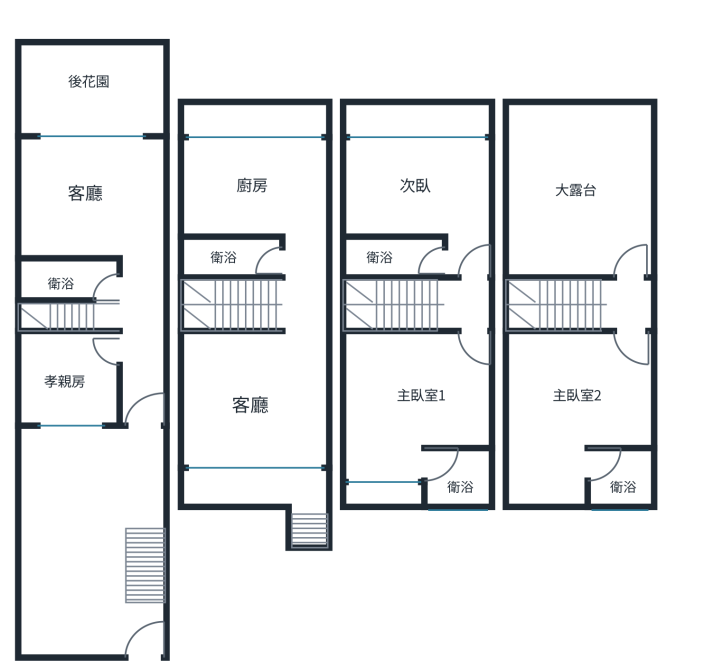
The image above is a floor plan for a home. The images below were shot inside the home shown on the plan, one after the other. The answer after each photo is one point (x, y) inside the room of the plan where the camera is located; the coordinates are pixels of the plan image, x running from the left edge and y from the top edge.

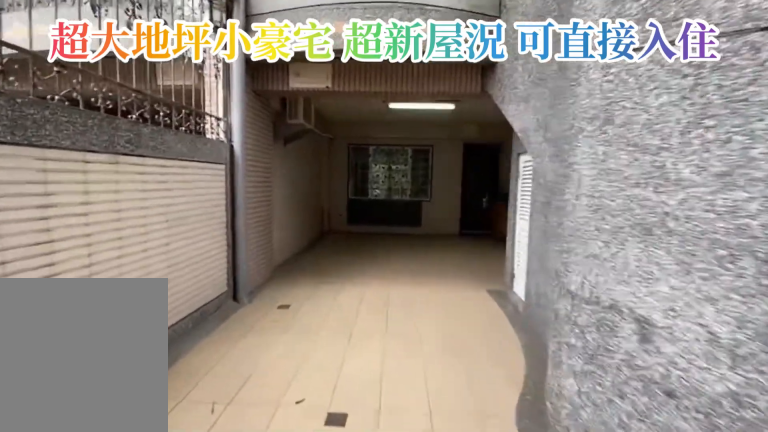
(74, 596)
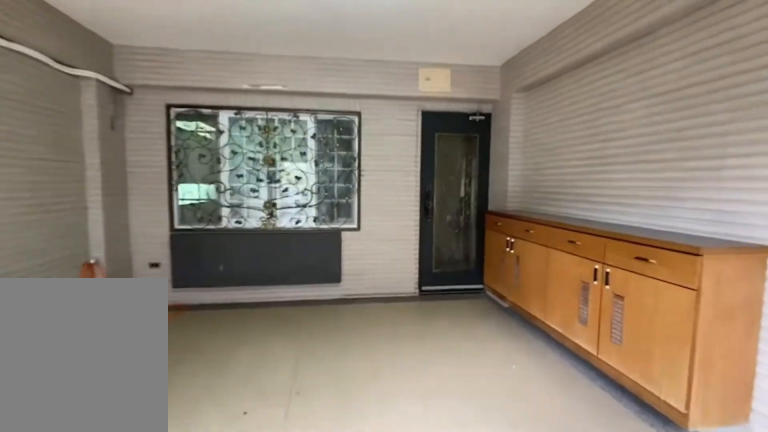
(75, 598)
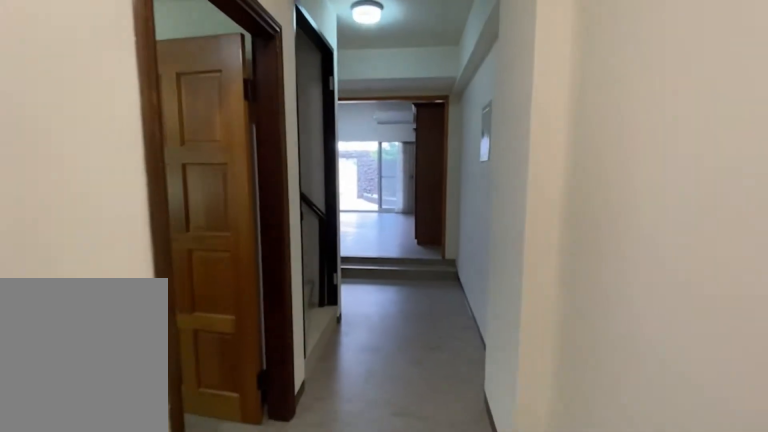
(142, 327)
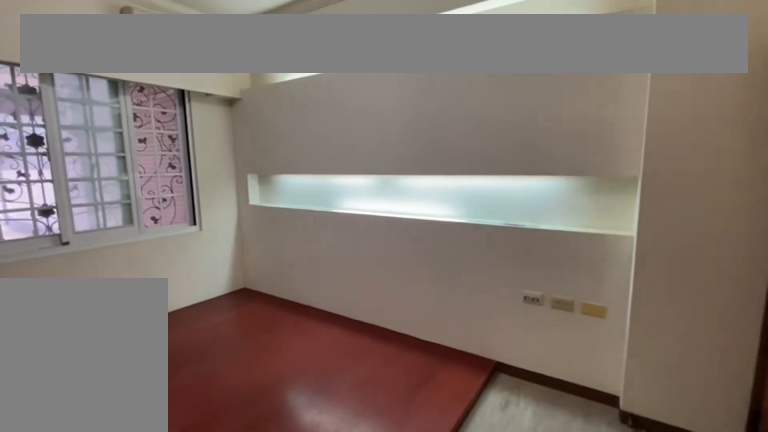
(75, 382)
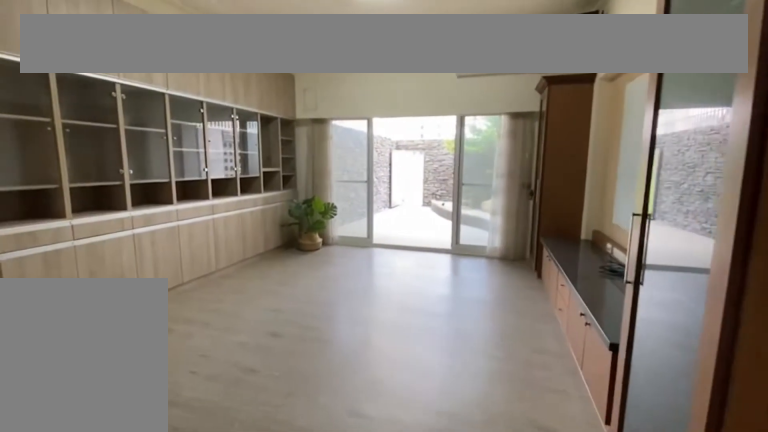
(86, 197)
